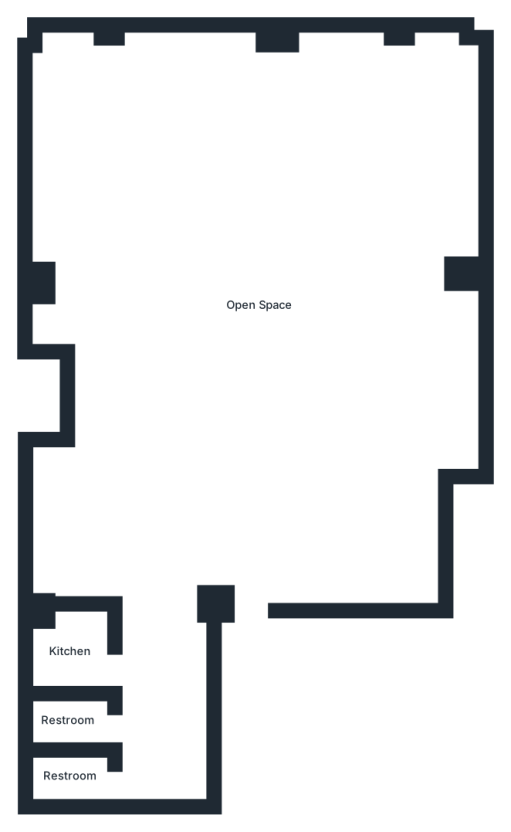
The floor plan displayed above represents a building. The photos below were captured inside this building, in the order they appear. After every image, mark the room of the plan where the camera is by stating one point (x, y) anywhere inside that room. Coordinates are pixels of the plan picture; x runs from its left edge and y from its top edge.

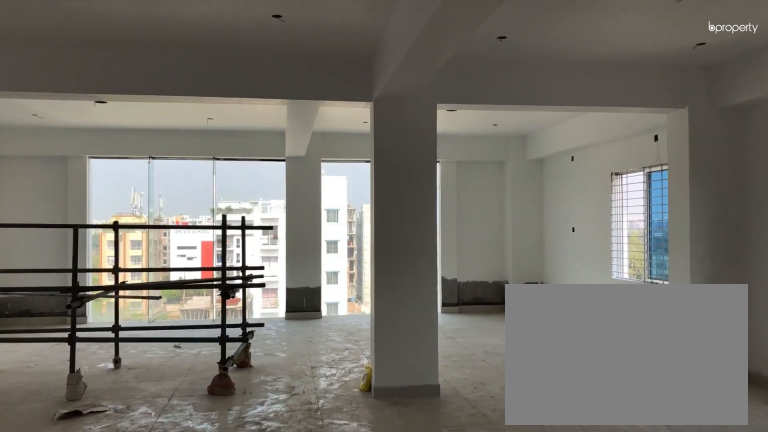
(252, 470)
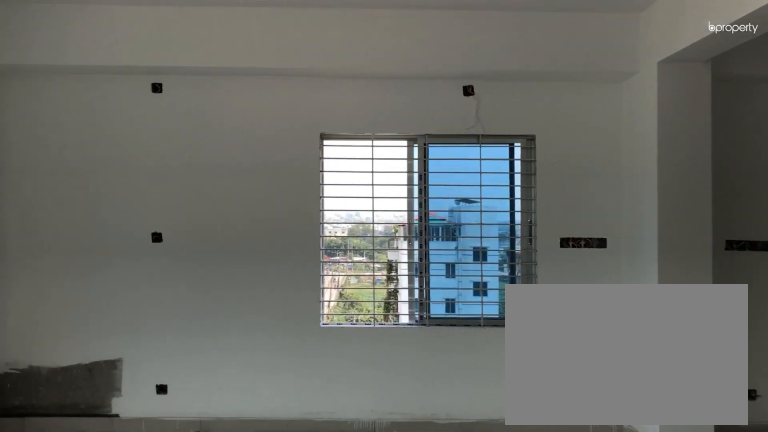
(258, 309)
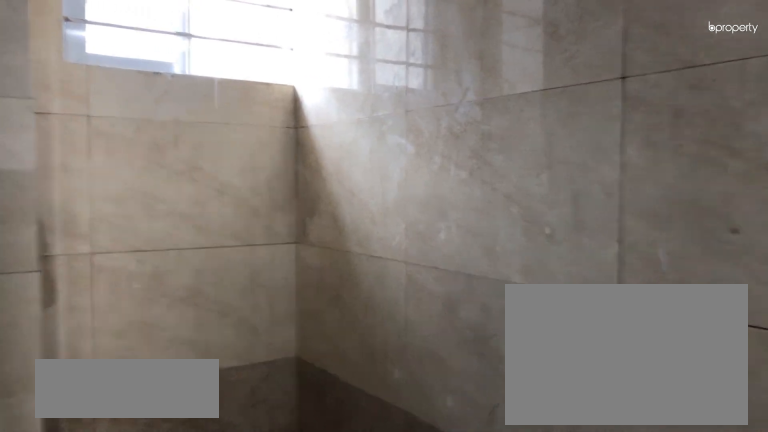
(68, 778)
